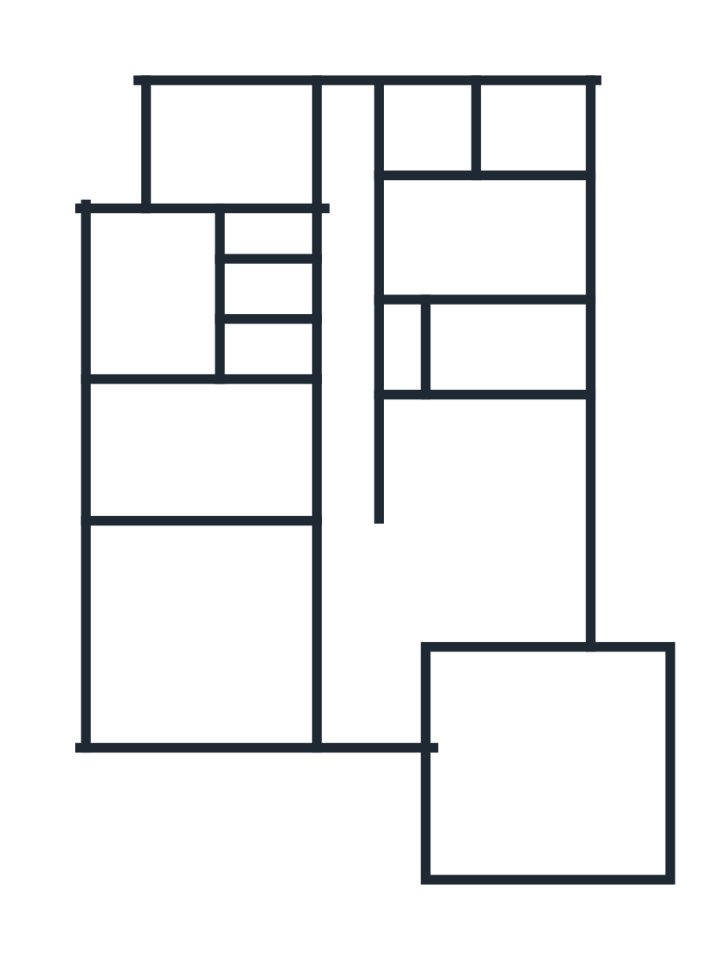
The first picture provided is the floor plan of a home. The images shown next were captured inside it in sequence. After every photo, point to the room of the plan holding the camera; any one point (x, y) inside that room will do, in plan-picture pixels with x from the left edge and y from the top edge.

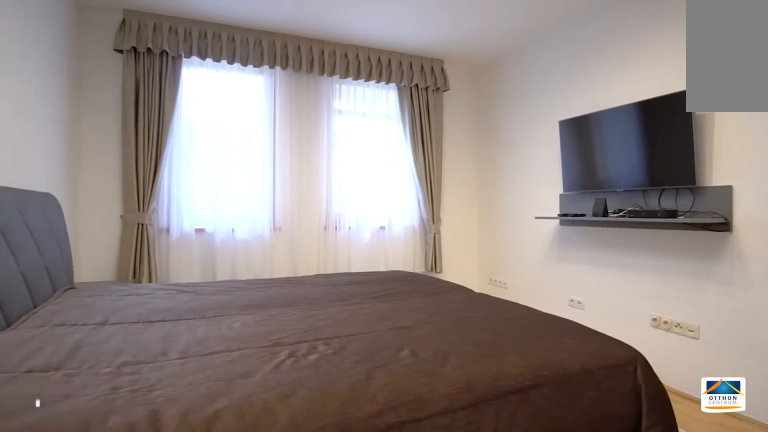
(203, 453)
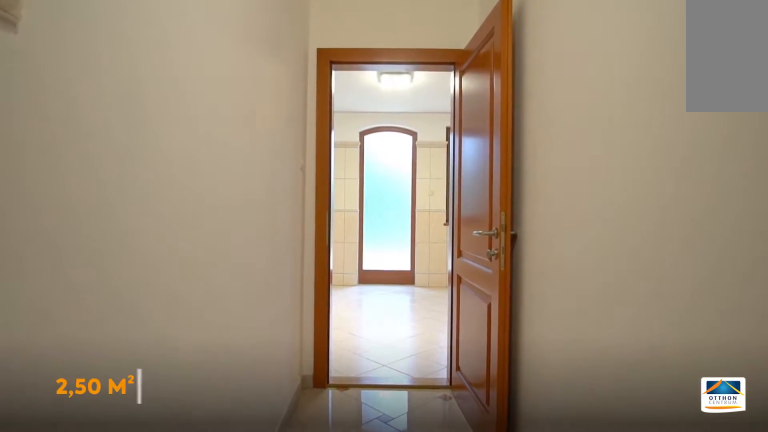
(274, 295)
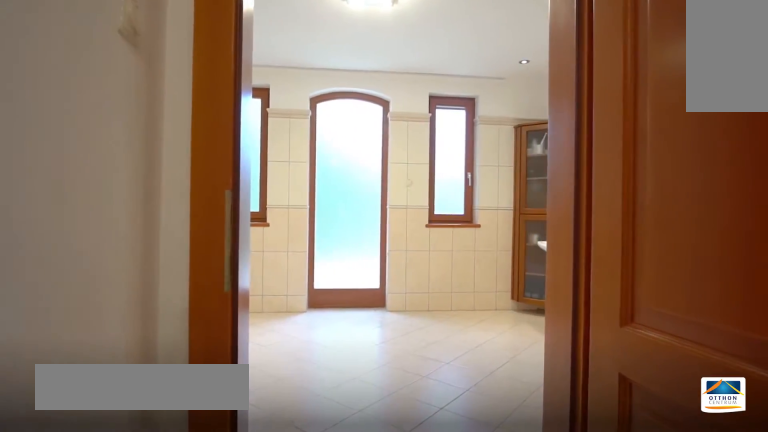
(274, 294)
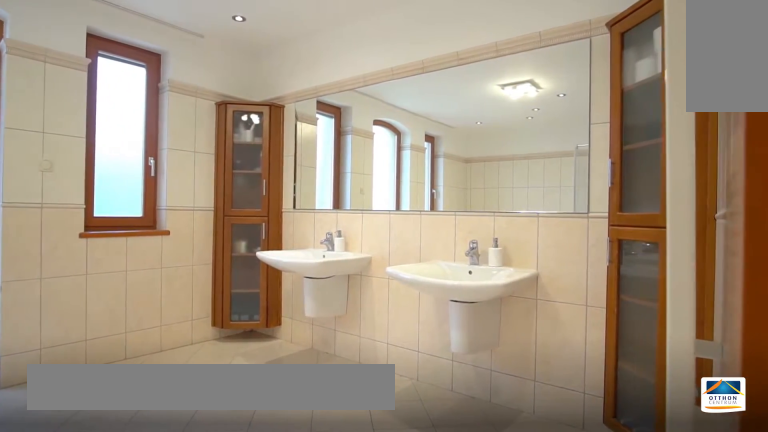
(157, 294)
